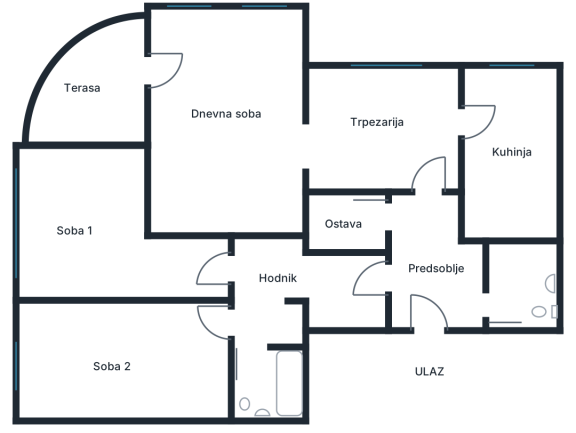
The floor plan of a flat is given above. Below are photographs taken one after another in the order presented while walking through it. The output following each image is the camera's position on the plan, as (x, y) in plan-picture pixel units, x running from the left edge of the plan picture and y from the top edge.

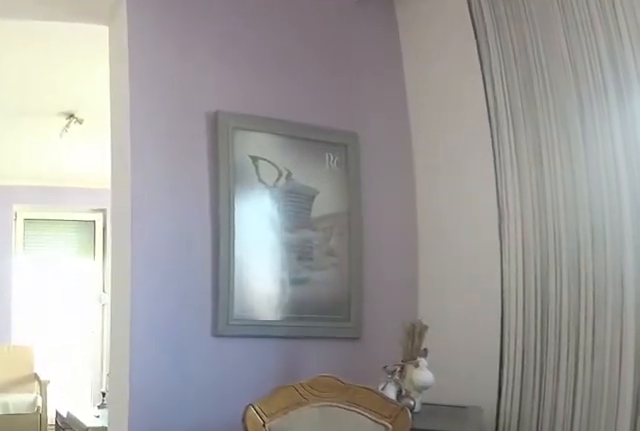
(396, 162)
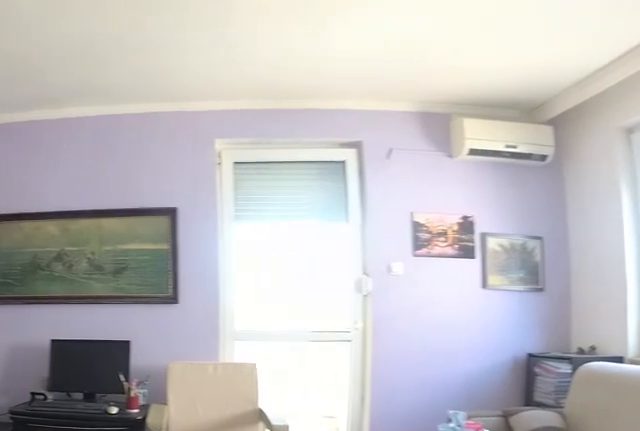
(318, 158)
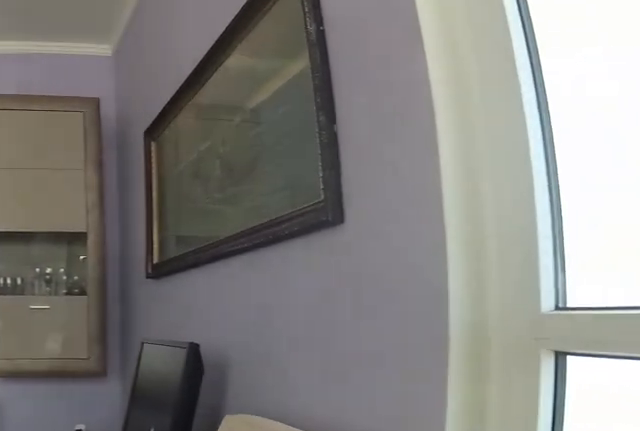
(189, 66)
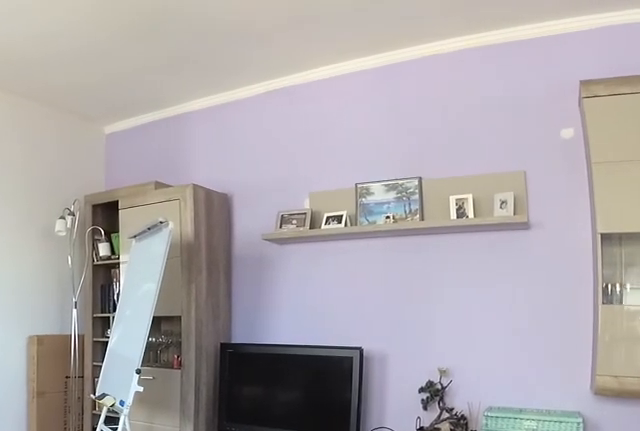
(169, 70)
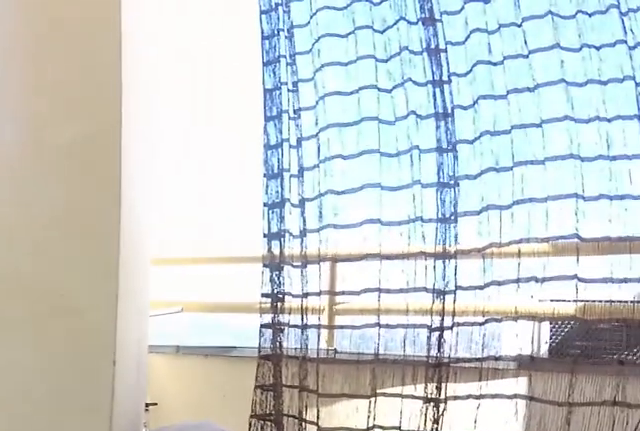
(159, 82)
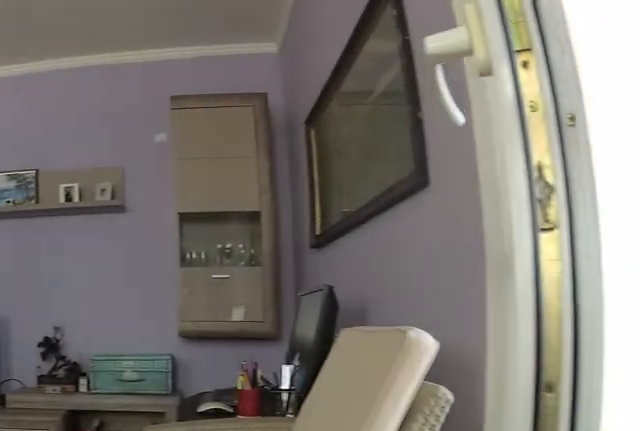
(161, 57)
